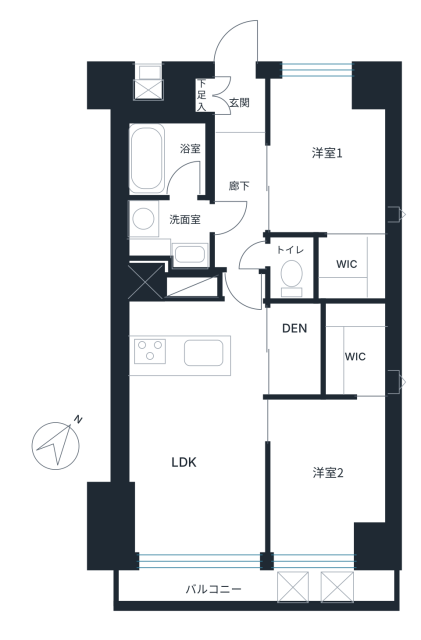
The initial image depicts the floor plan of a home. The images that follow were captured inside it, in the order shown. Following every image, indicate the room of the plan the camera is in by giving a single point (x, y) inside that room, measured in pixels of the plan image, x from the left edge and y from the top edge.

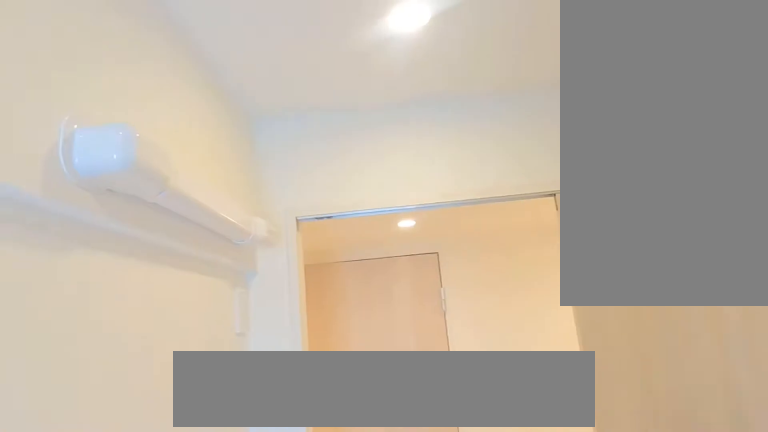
(331, 161)
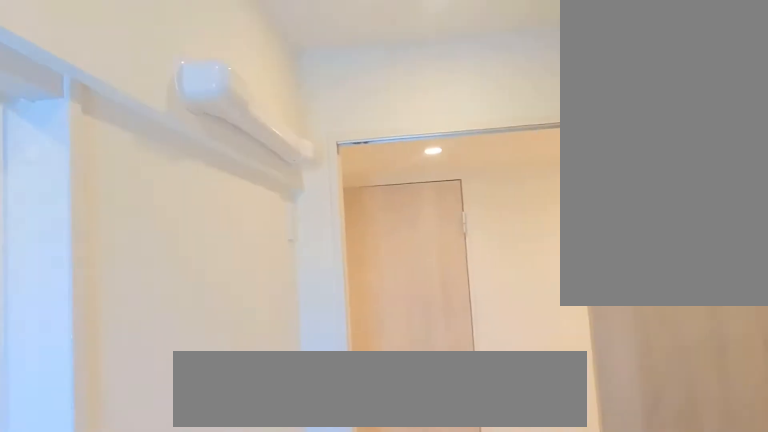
(331, 160)
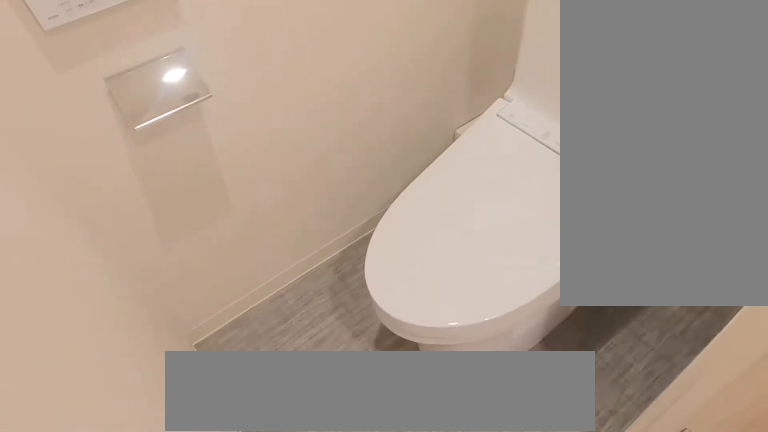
(296, 269)
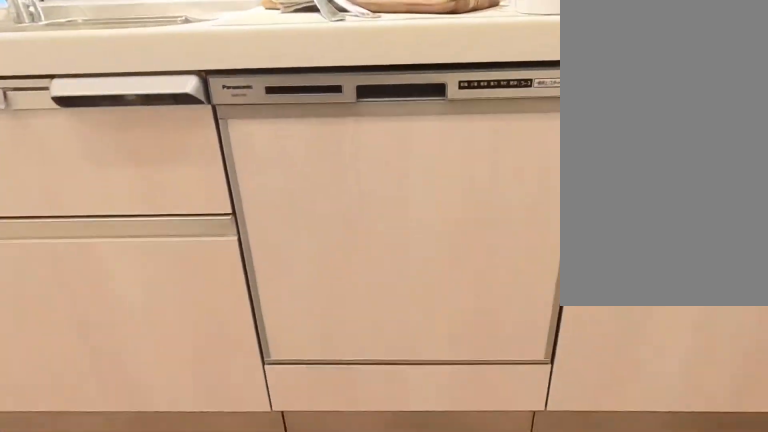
(181, 325)
